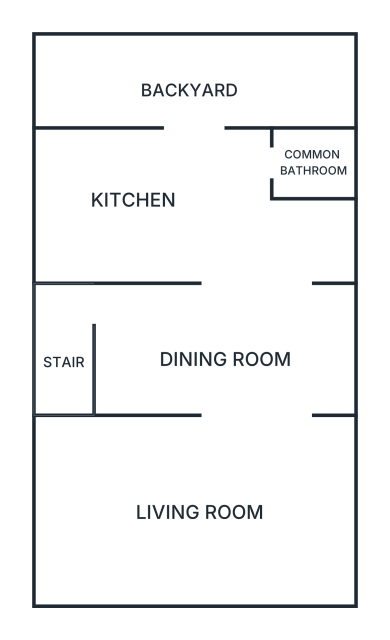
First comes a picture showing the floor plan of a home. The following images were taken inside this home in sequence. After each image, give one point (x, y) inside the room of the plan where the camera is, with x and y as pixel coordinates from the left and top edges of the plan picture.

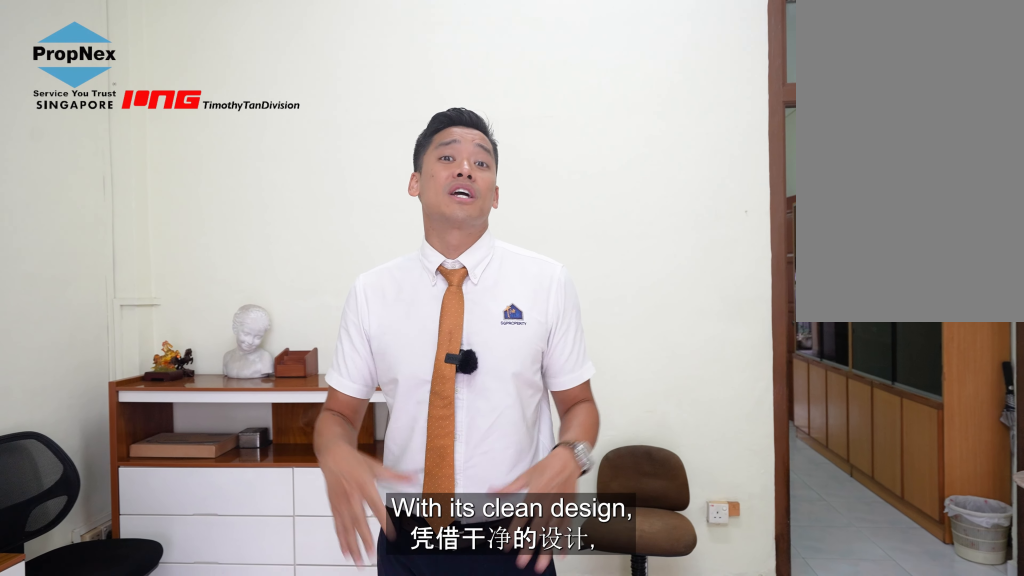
(194, 510)
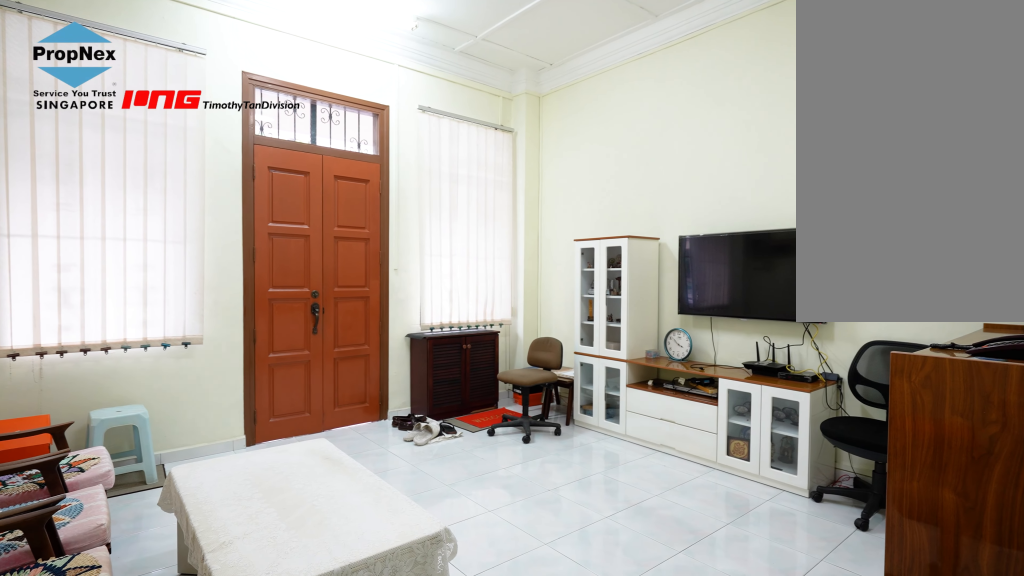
(194, 510)
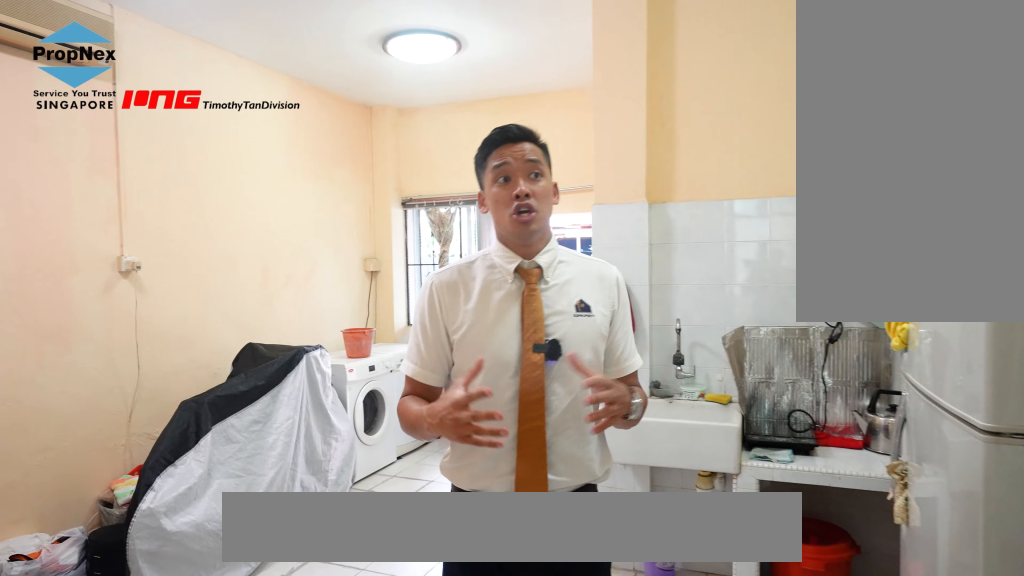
(192, 205)
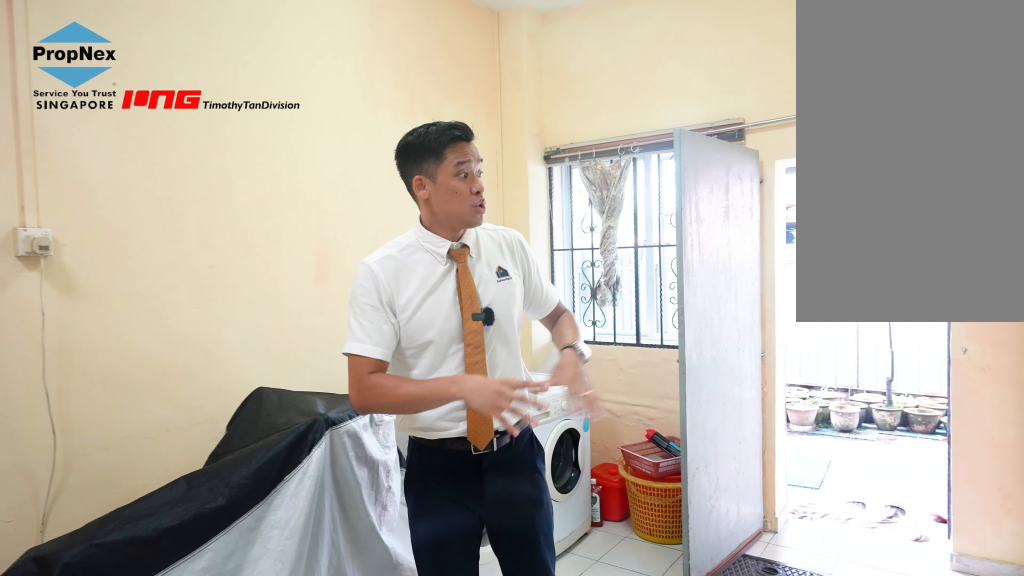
(192, 205)
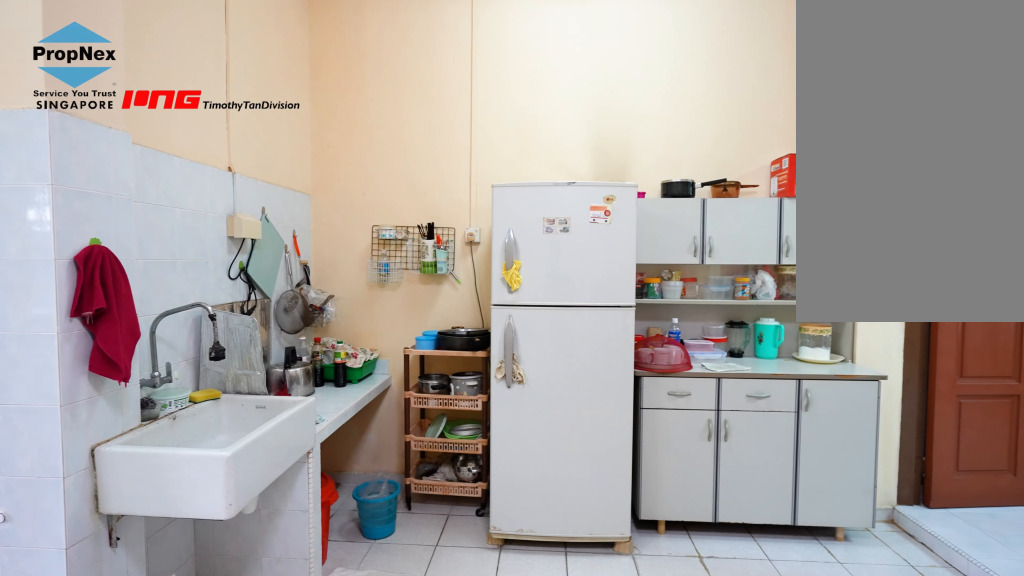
(192, 205)
